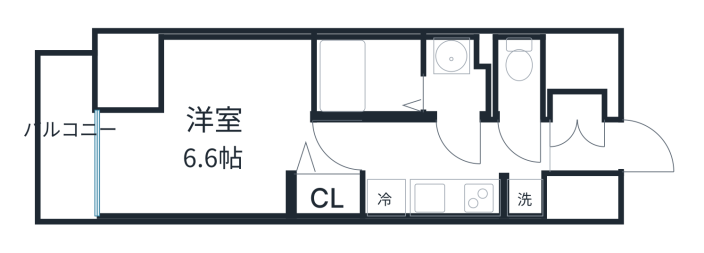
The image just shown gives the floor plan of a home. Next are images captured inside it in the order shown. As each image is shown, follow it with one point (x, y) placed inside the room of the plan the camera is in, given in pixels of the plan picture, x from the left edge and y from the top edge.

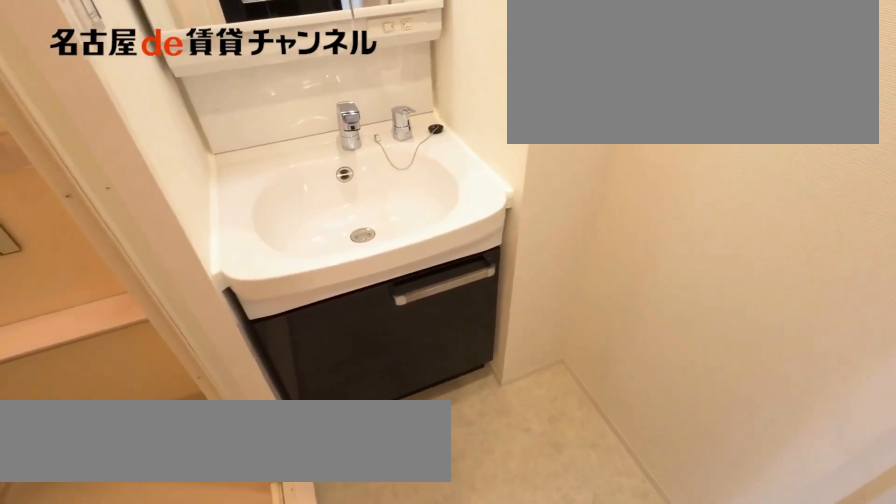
(458, 77)
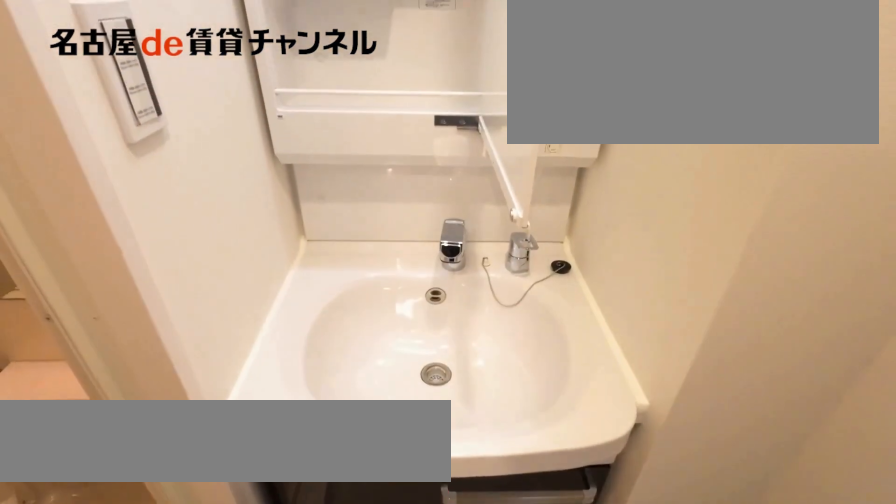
(458, 77)
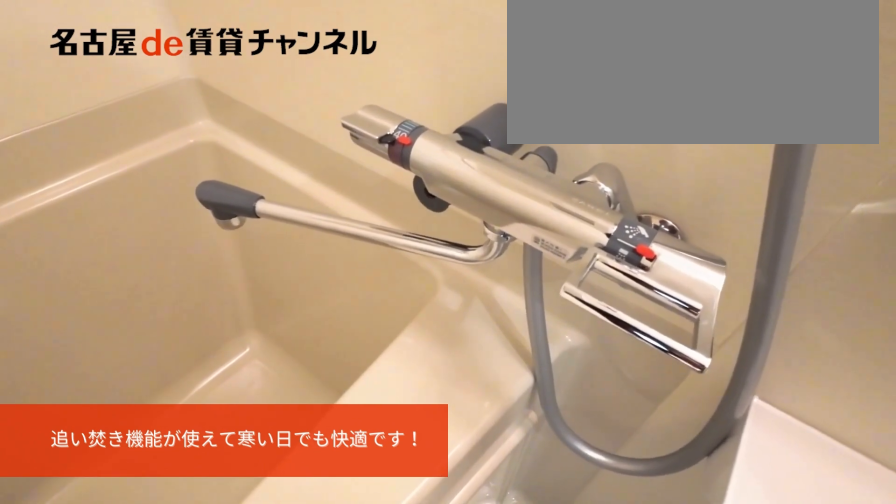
(368, 76)
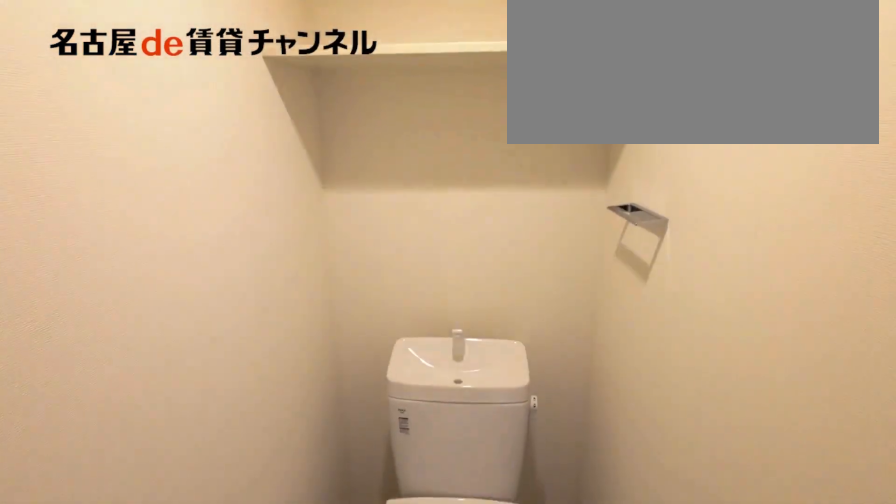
(516, 76)
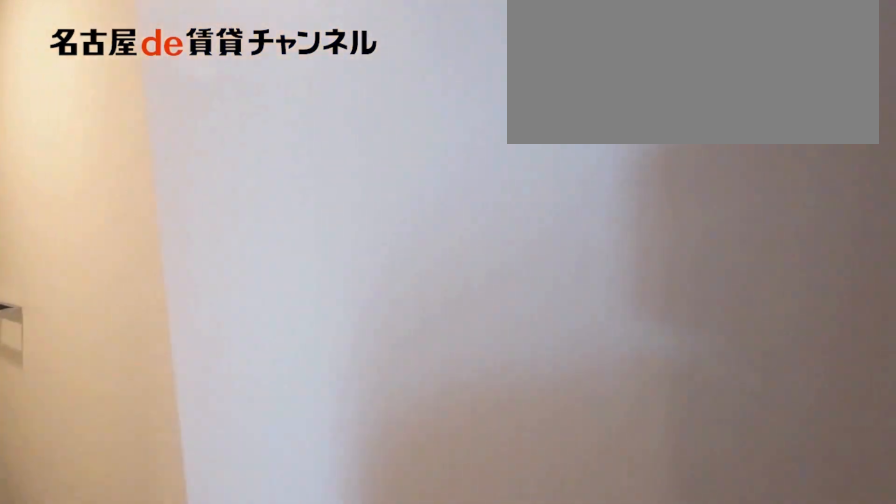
(516, 76)
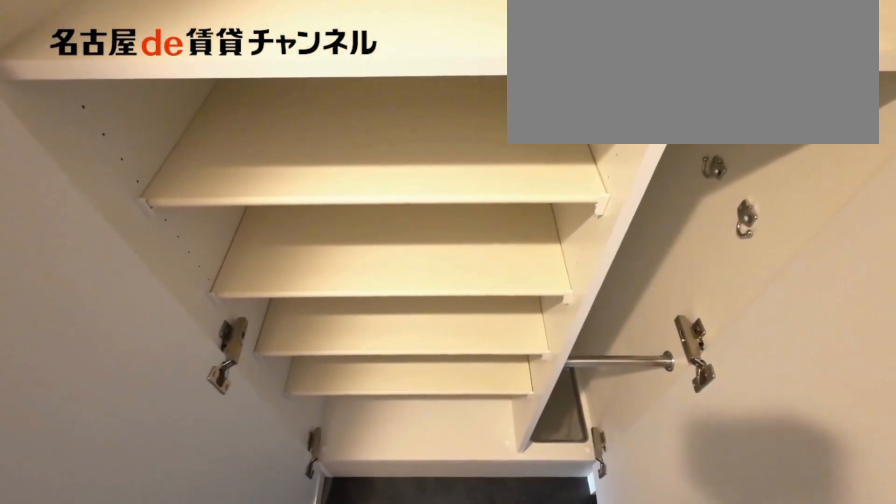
(582, 104)
